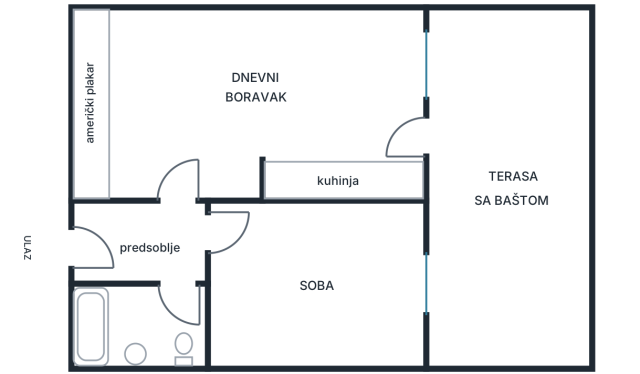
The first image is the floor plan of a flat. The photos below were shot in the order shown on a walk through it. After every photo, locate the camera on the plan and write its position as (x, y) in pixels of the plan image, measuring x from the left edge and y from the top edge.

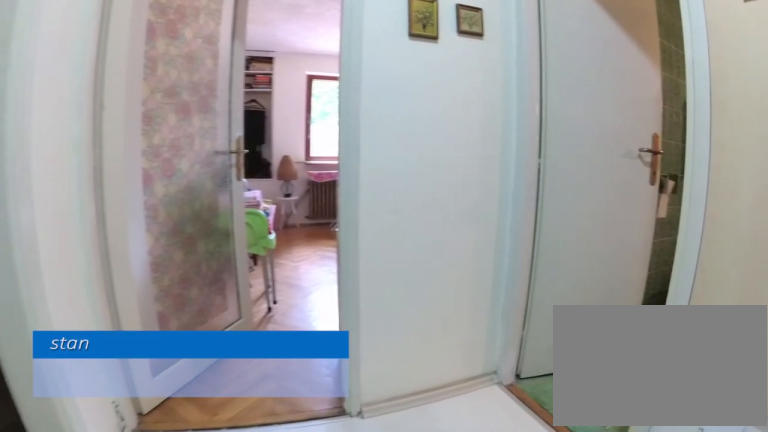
(103, 232)
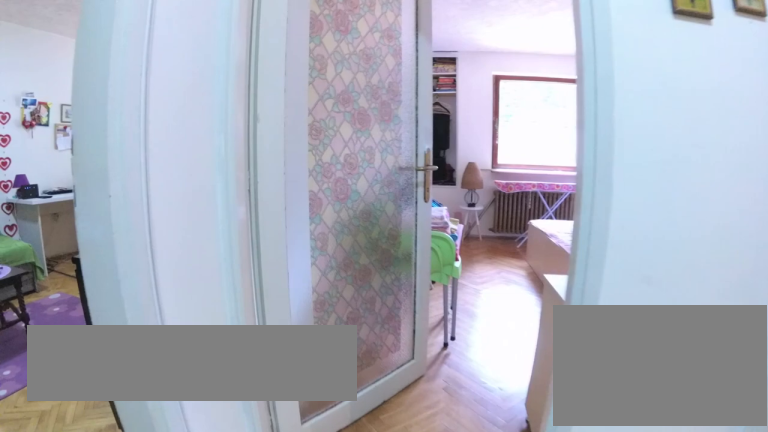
(151, 243)
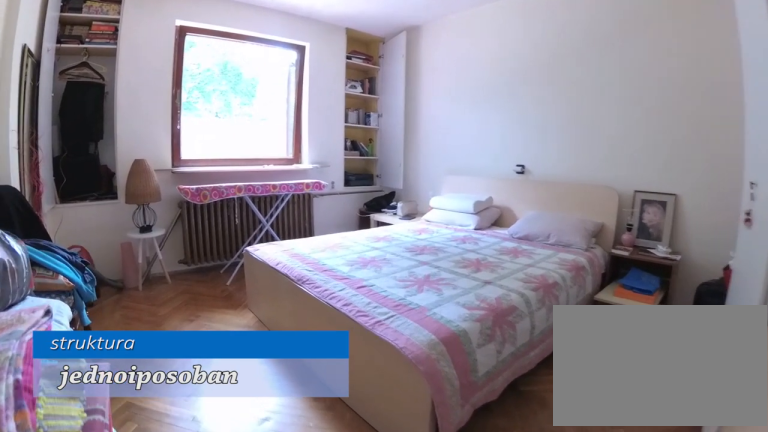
(226, 253)
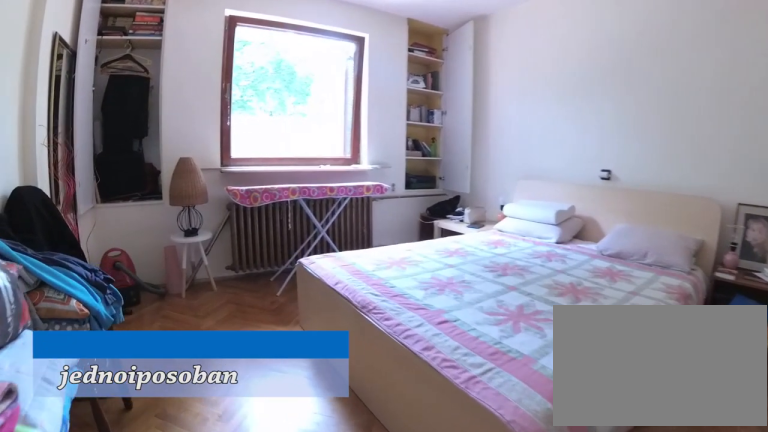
(242, 256)
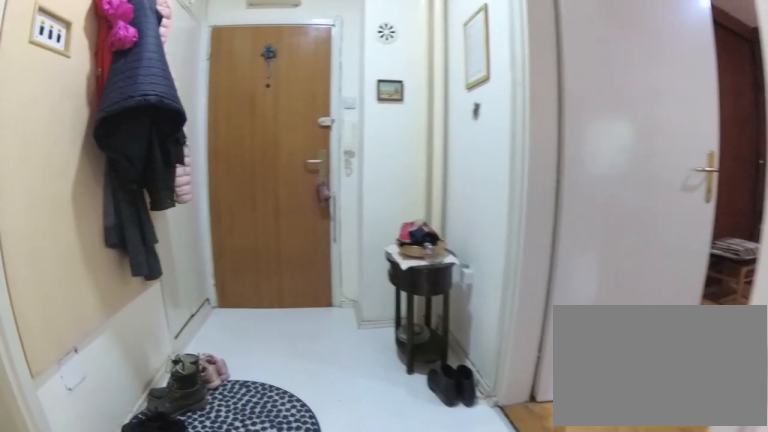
(232, 236)
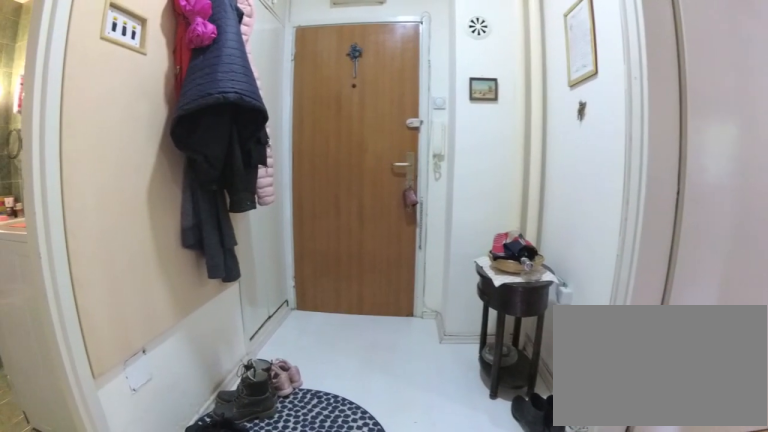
(218, 236)
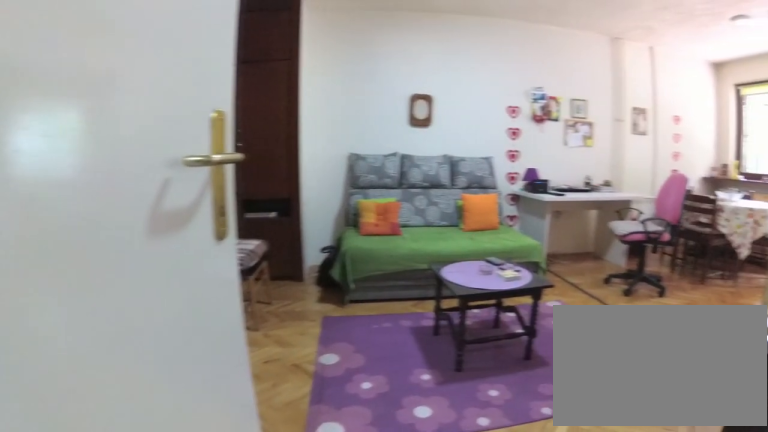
(185, 231)
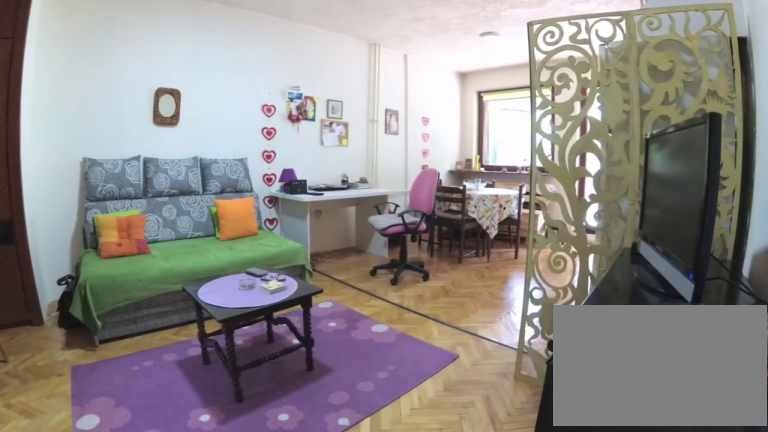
(180, 214)
